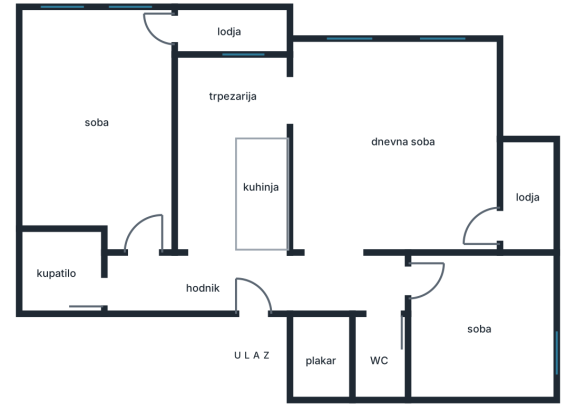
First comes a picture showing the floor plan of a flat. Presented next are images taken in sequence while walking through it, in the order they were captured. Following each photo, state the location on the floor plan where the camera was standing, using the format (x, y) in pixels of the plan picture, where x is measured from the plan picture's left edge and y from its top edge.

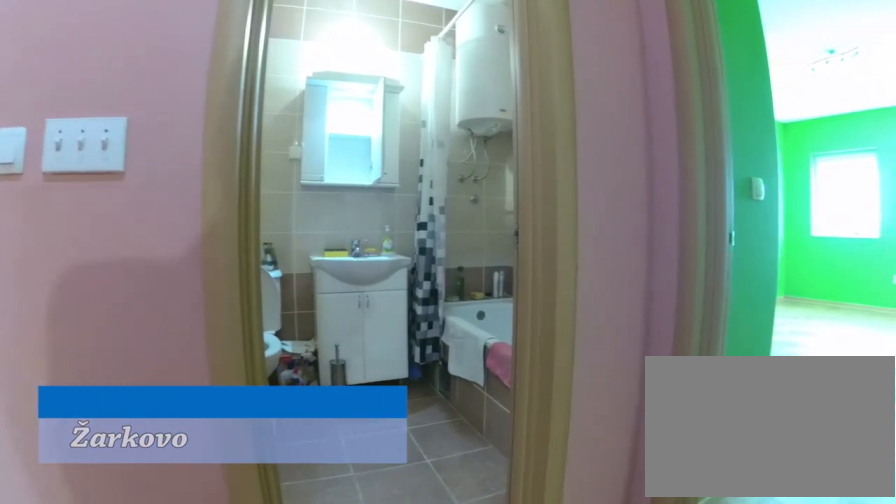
(172, 287)
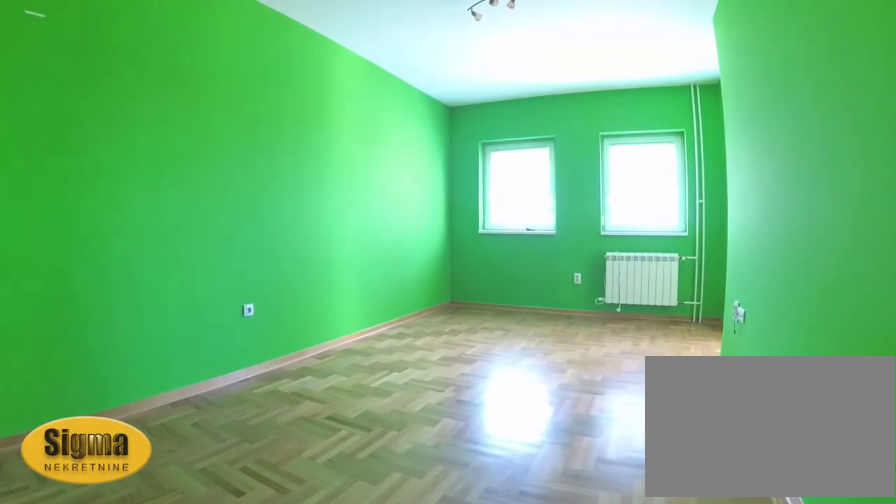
(147, 252)
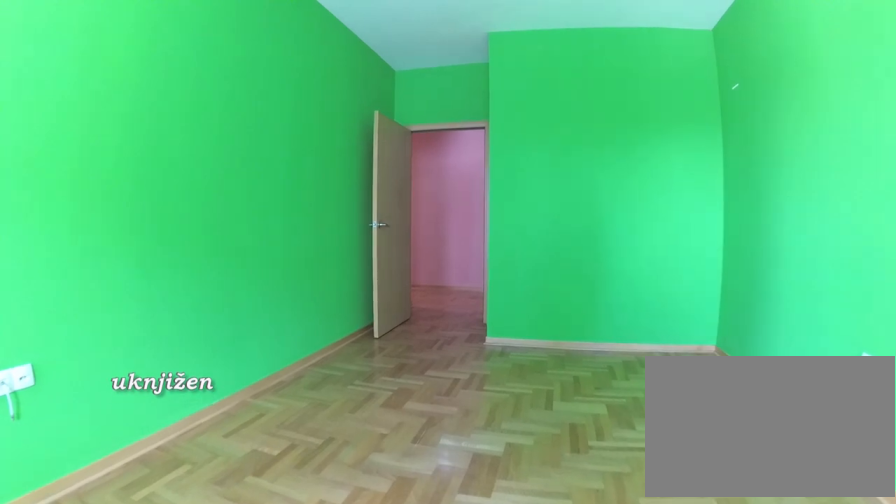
(70, 81)
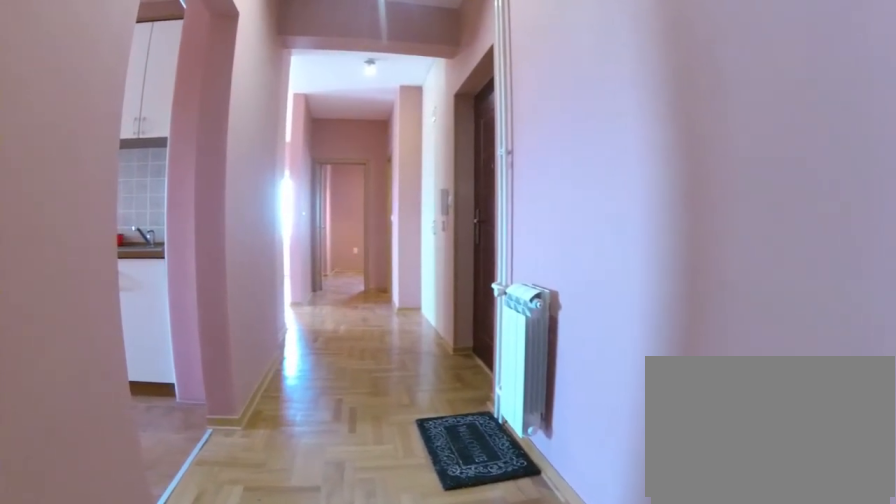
(134, 280)
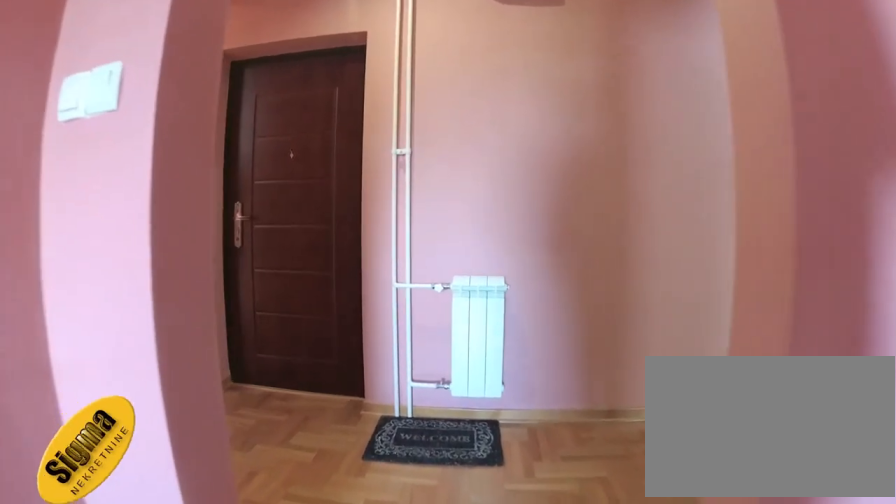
(206, 213)
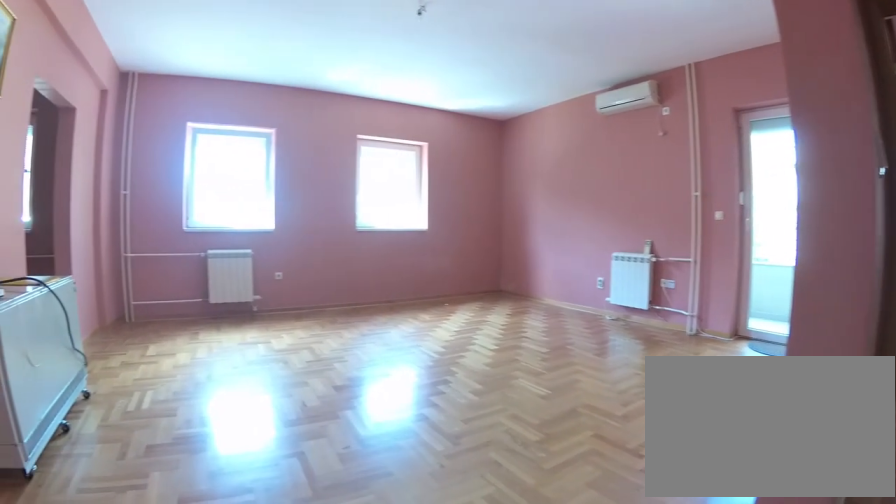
(321, 271)
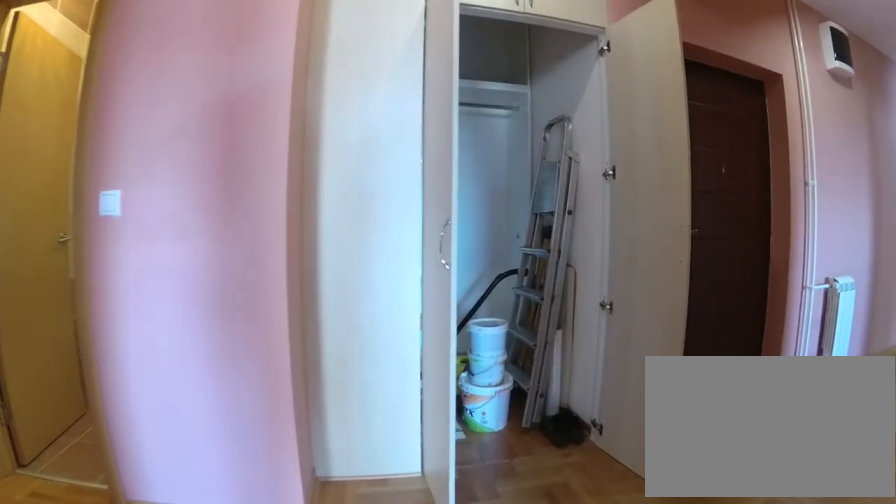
(340, 235)
